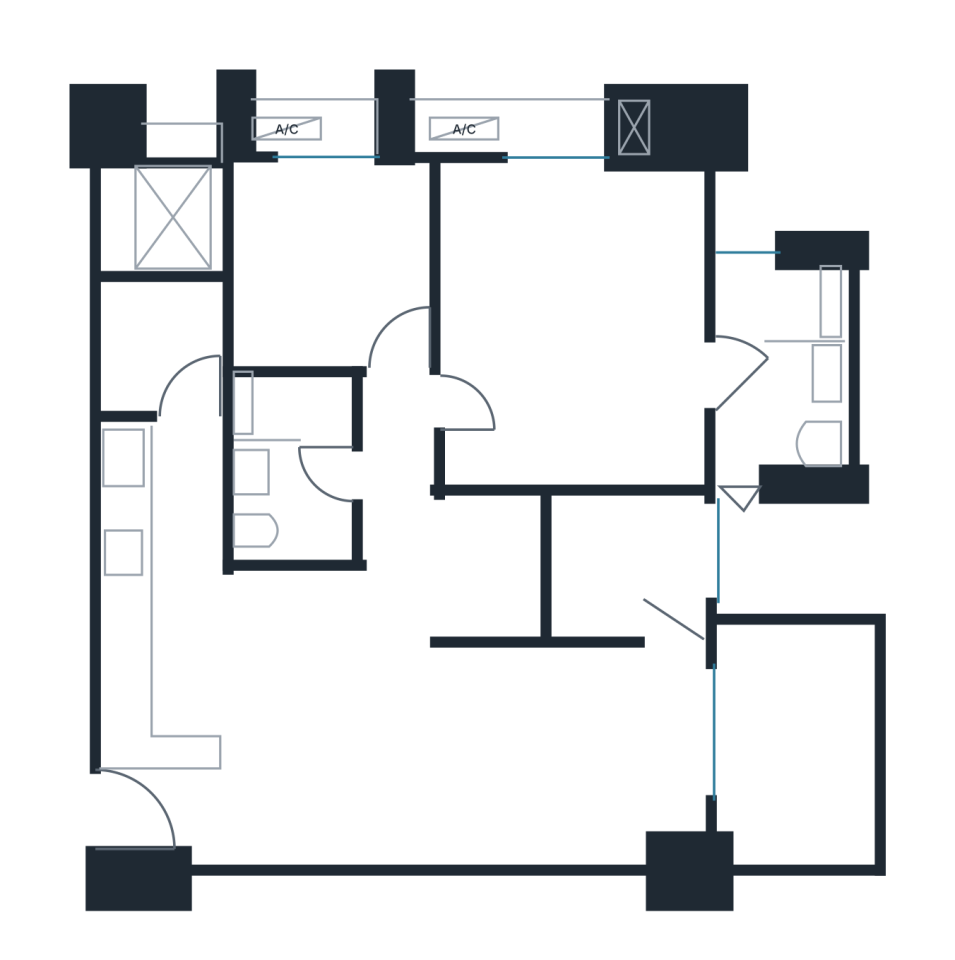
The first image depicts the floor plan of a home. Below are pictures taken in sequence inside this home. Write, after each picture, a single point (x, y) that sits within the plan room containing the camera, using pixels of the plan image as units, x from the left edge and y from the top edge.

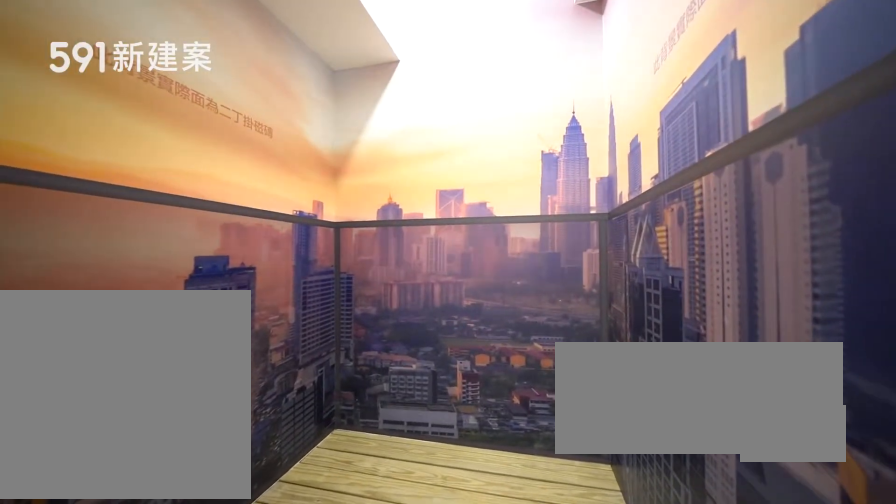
(157, 349)
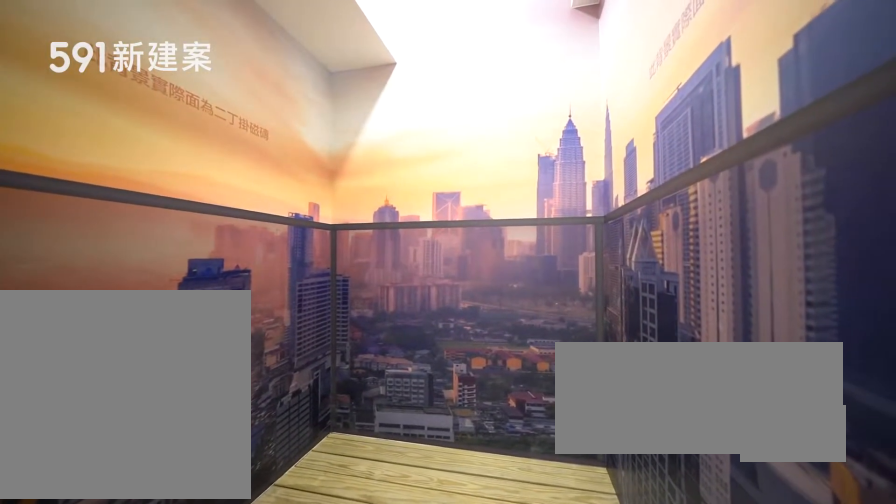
(157, 349)
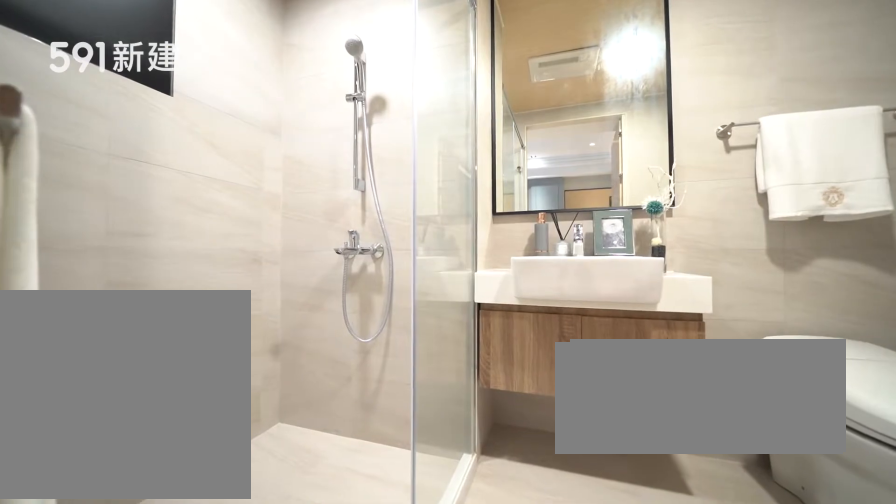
(786, 376)
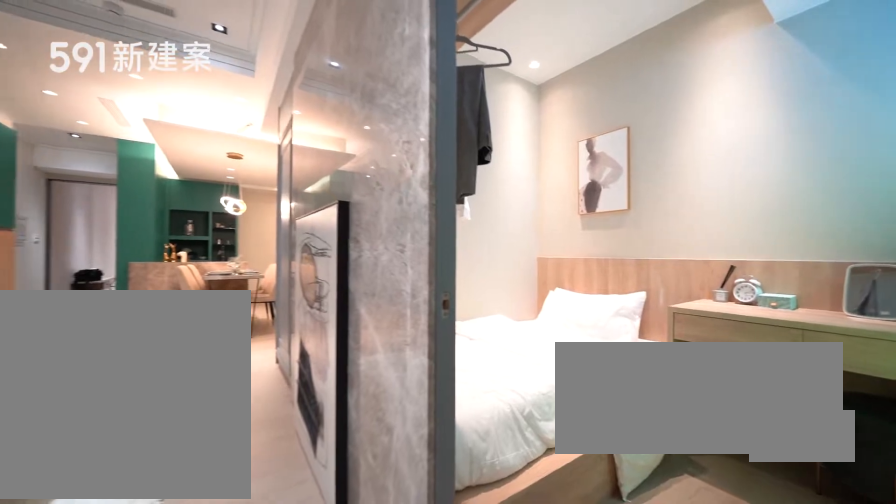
(630, 557)
